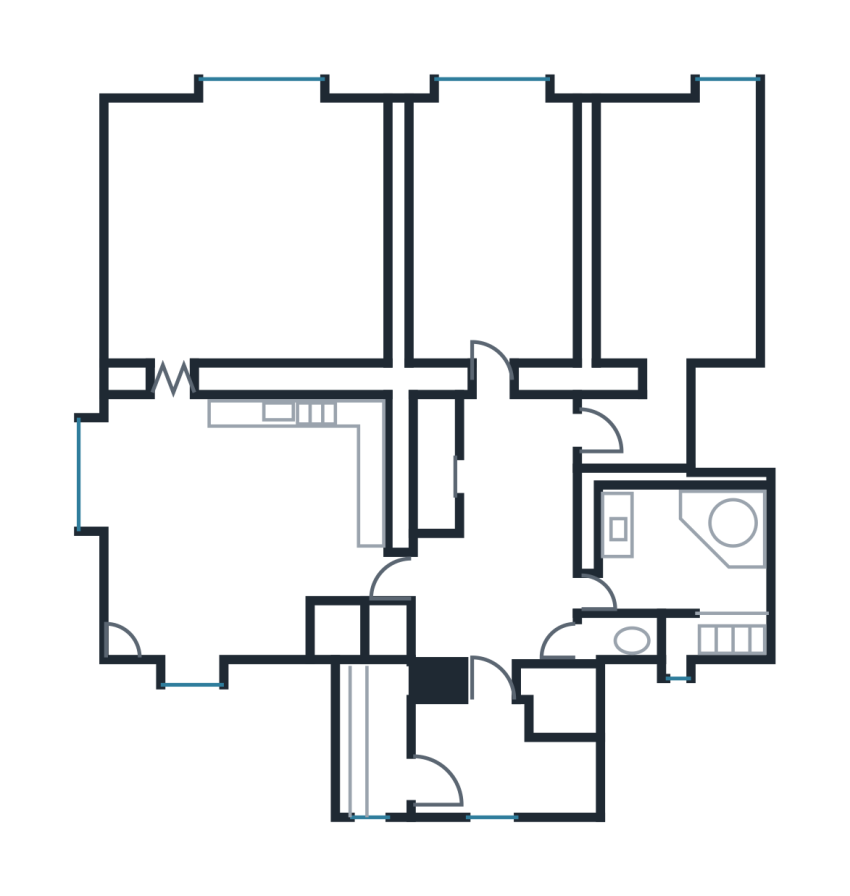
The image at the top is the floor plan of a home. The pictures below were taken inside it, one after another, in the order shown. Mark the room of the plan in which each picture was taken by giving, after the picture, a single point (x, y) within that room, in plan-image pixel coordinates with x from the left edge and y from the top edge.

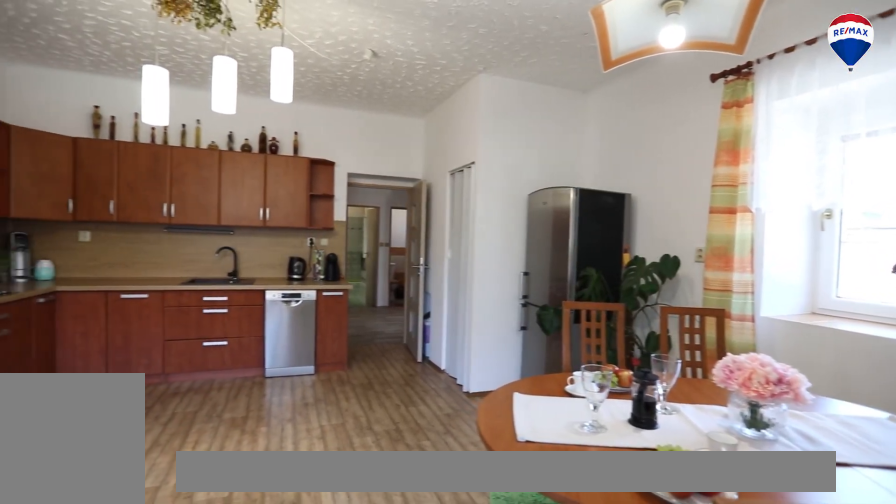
(239, 526)
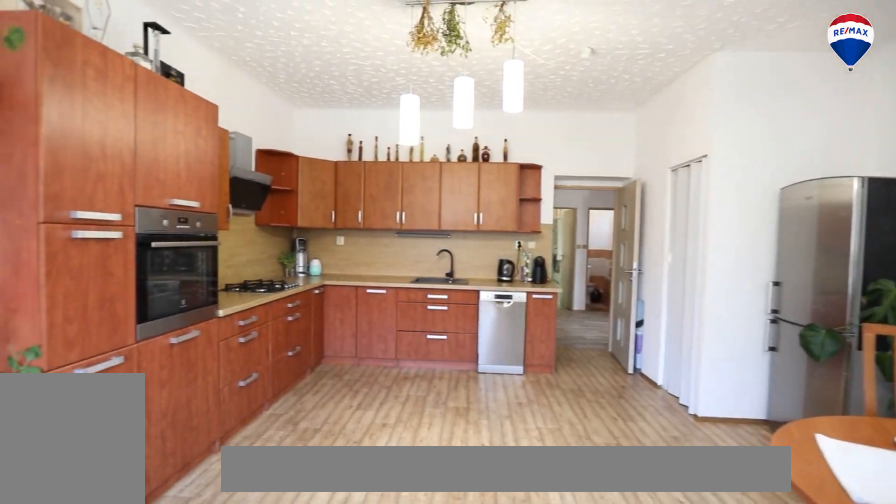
(239, 527)
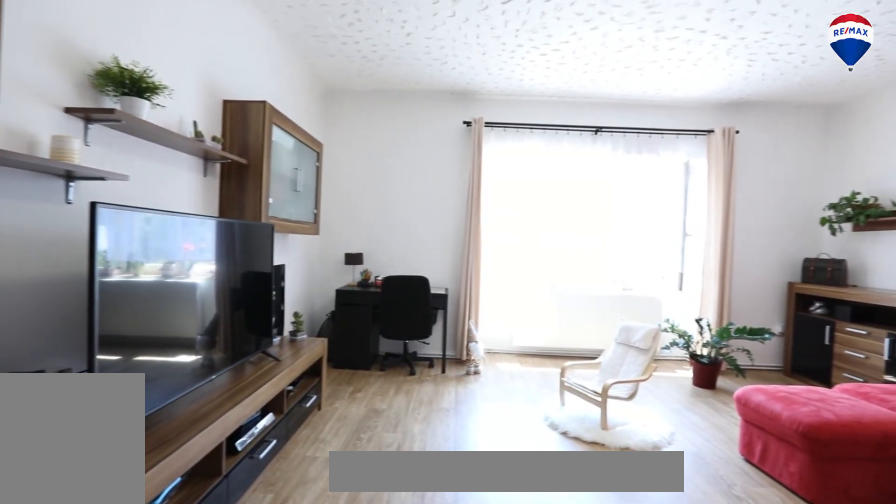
(269, 240)
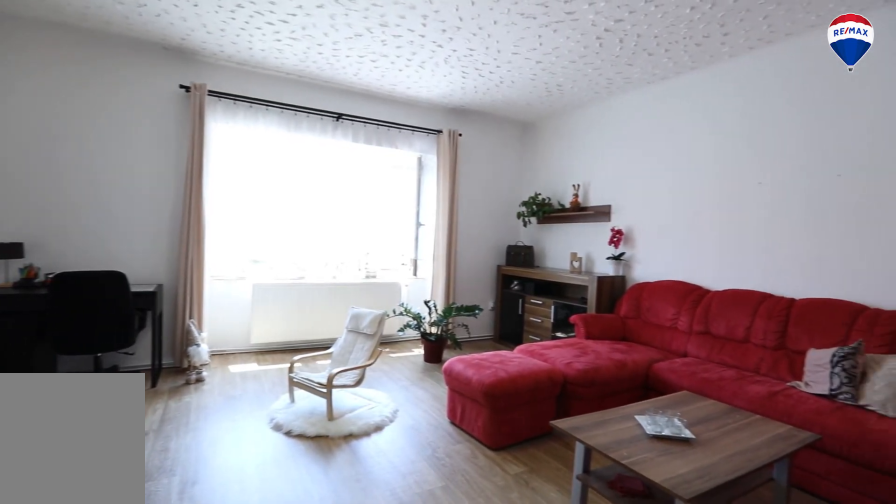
(269, 240)
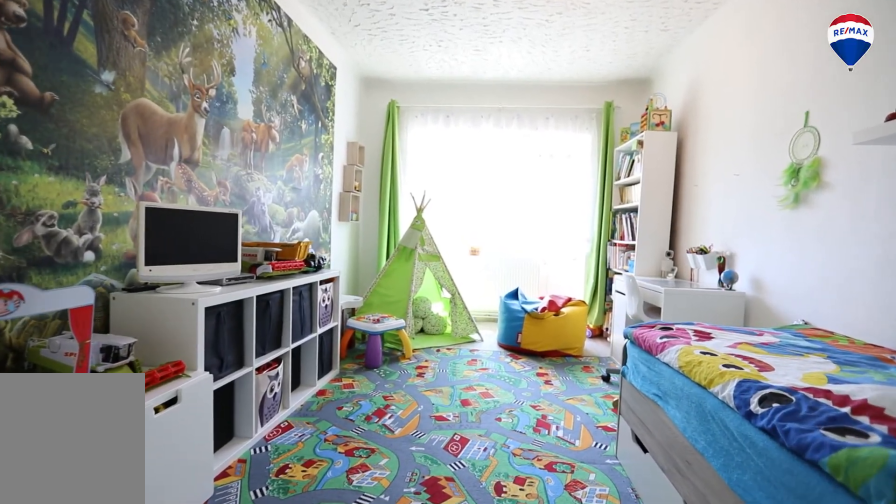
(496, 240)
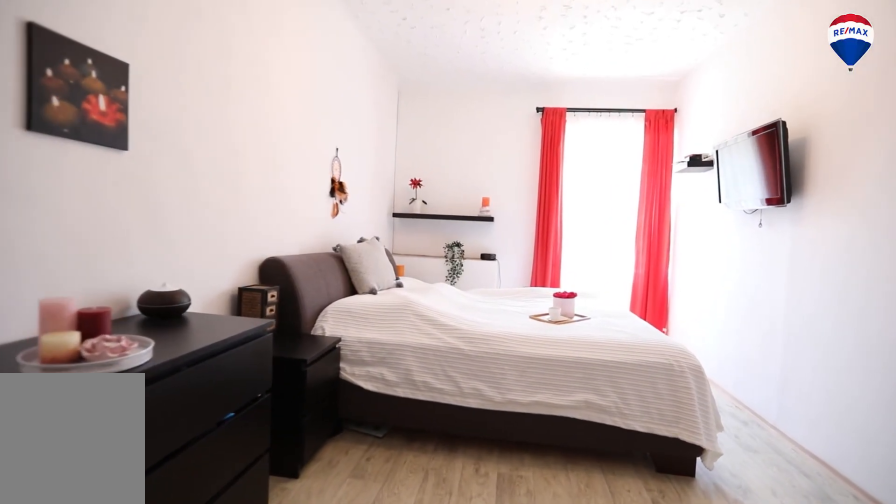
(668, 240)
